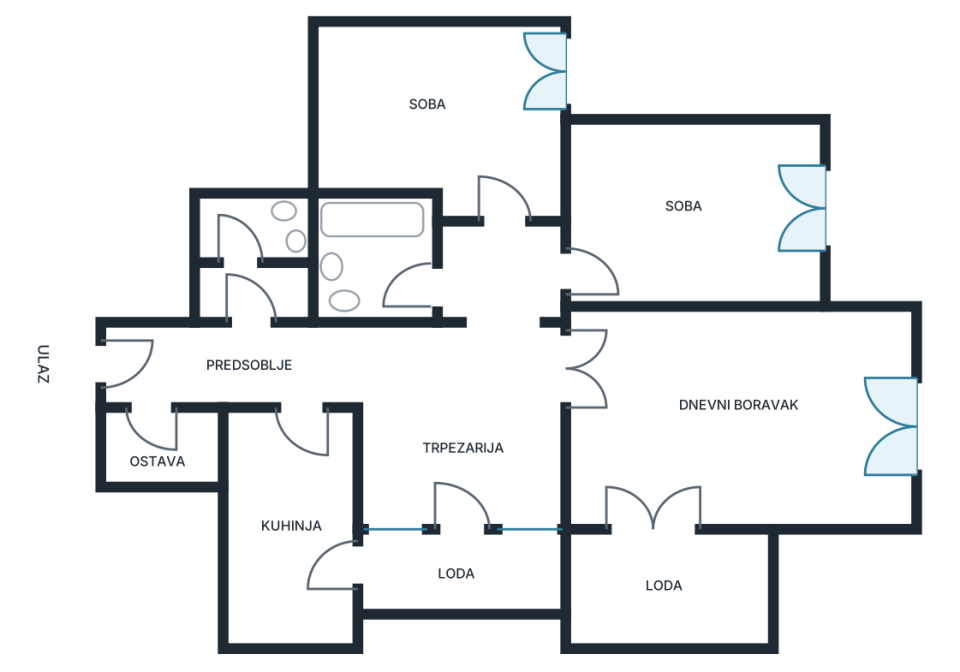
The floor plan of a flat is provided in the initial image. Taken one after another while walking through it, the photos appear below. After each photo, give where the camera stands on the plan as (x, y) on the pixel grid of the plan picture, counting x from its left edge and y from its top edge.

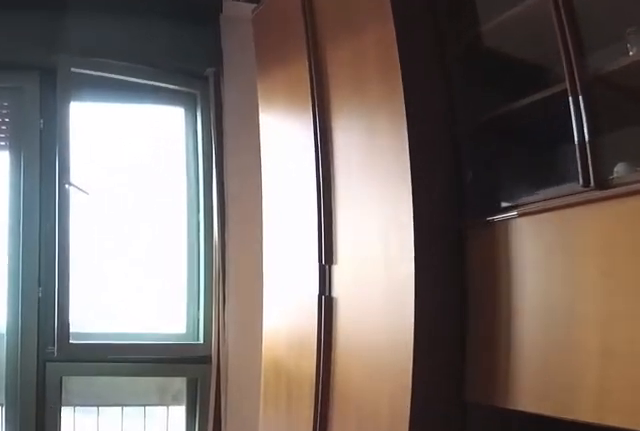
(700, 400)
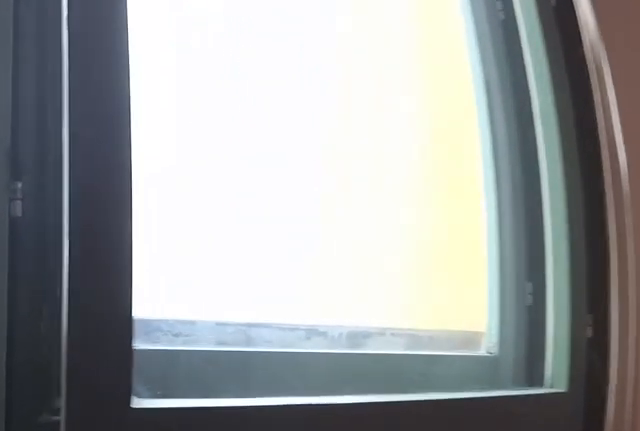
(820, 425)
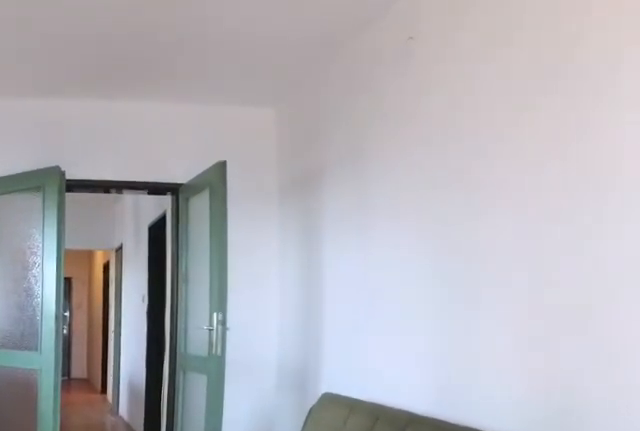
(794, 426)
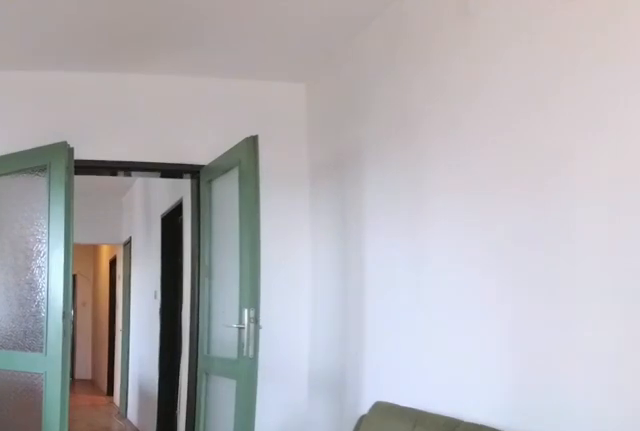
(768, 426)
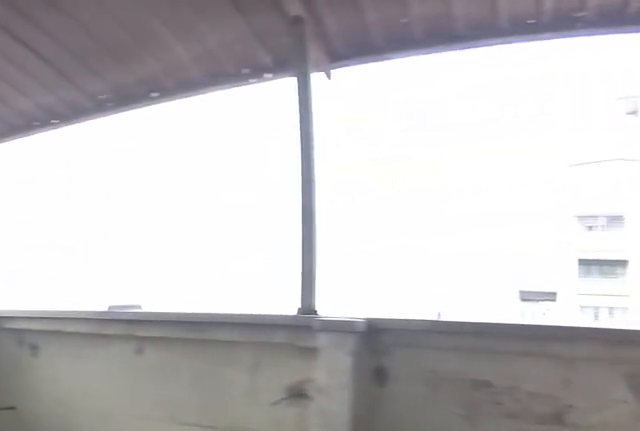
(650, 528)
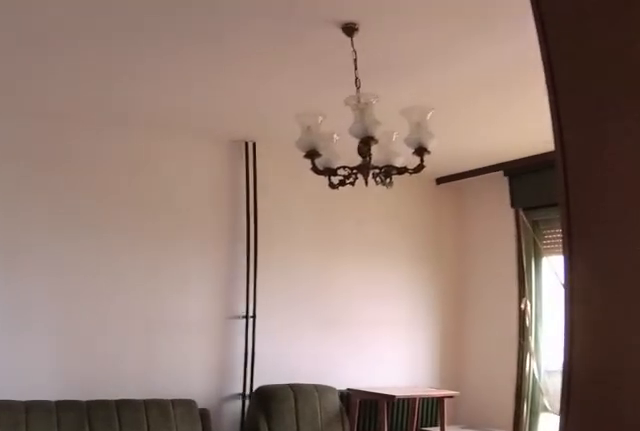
(669, 582)
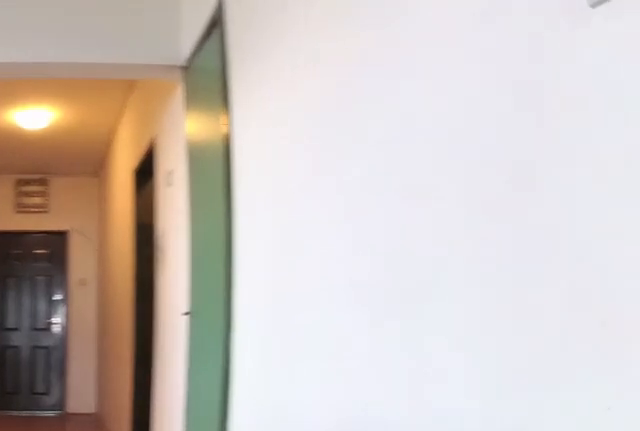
(526, 384)
